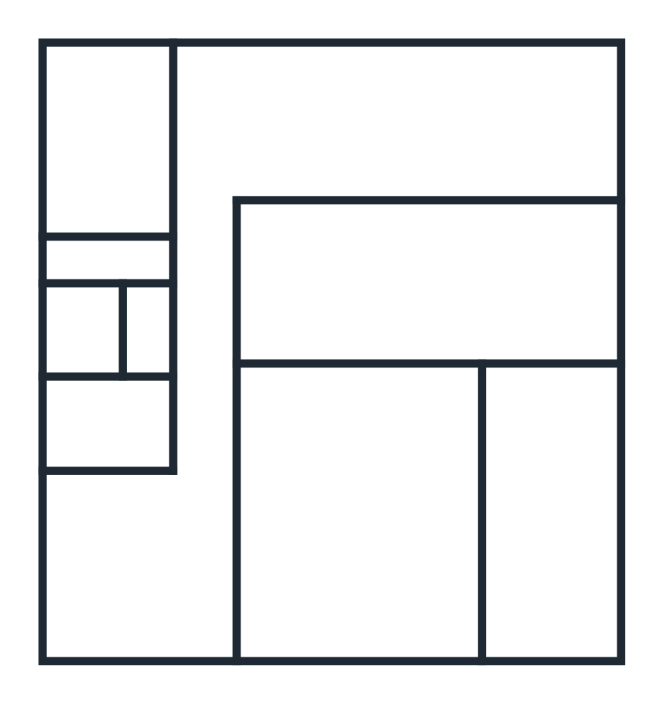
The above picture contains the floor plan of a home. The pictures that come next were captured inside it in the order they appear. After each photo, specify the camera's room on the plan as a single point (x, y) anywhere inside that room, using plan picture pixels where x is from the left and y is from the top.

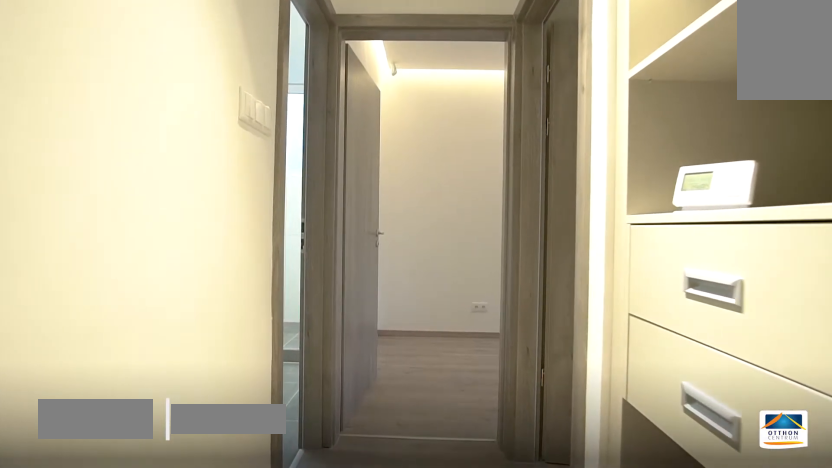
(210, 324)
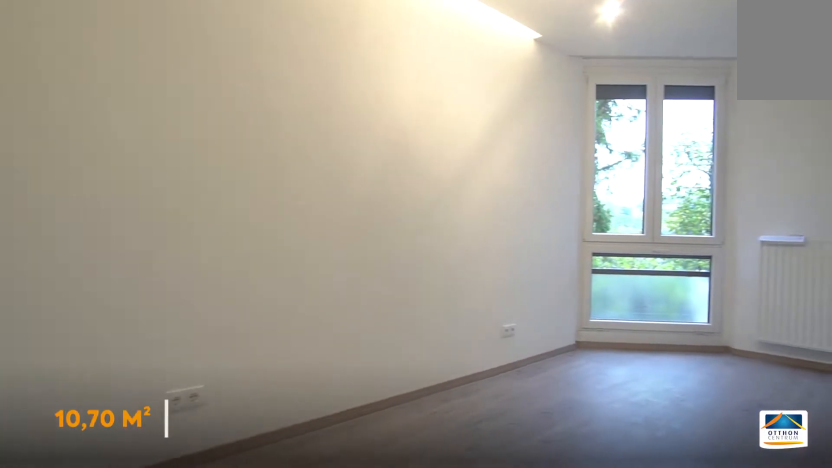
(403, 127)
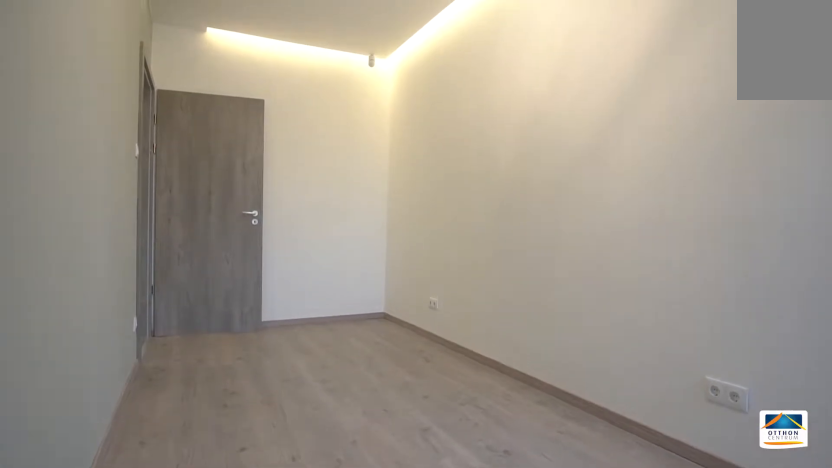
(402, 127)
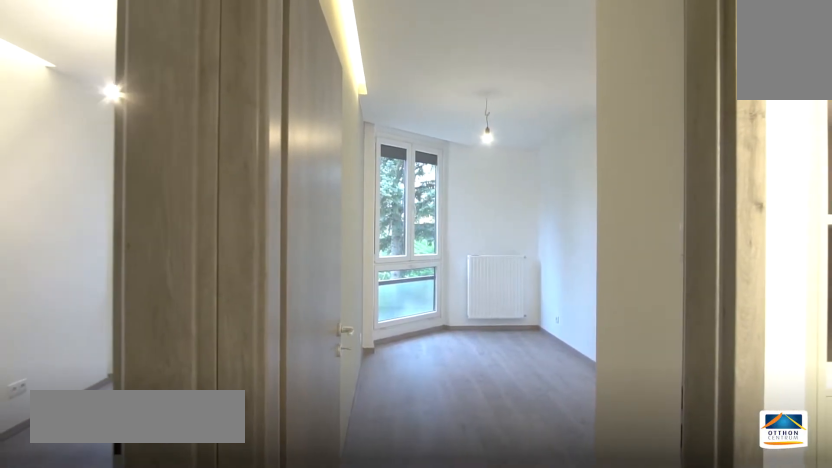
(410, 283)
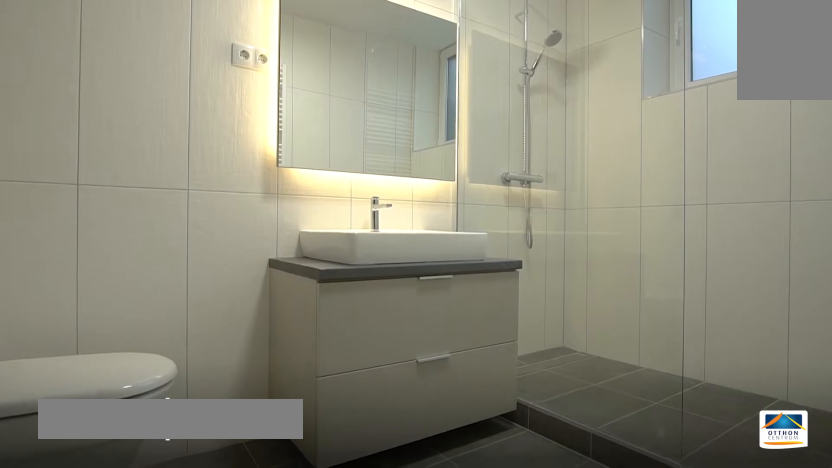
(107, 157)
